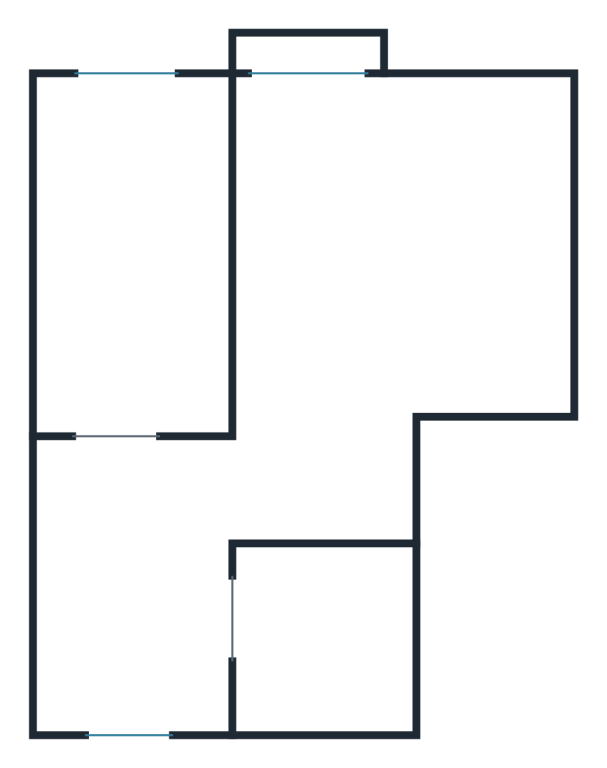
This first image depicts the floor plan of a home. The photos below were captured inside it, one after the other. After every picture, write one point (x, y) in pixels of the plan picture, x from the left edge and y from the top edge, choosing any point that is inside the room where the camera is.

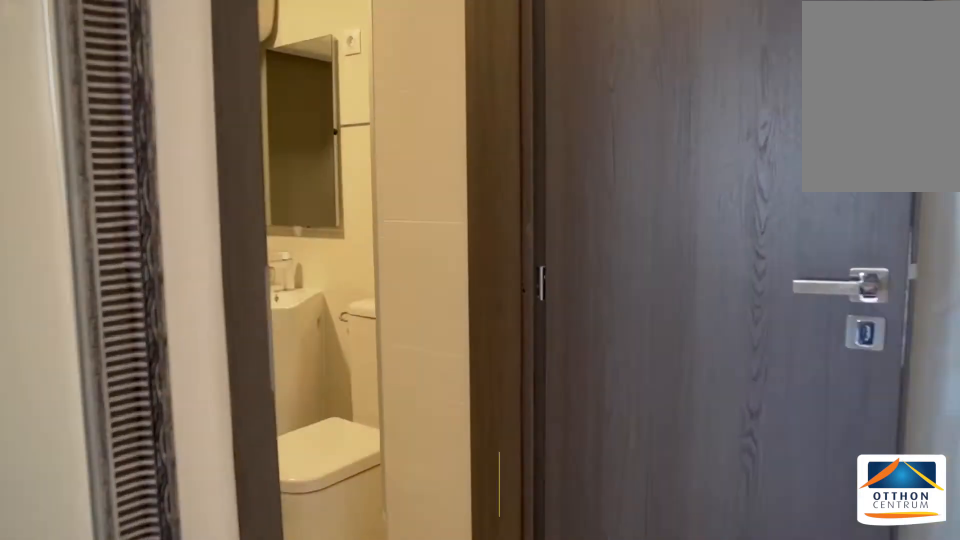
(132, 584)
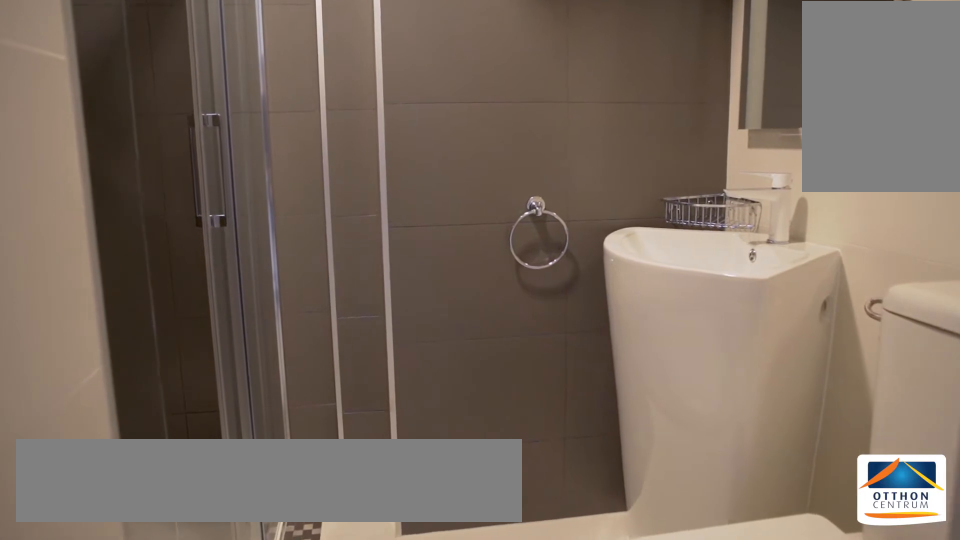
(325, 636)
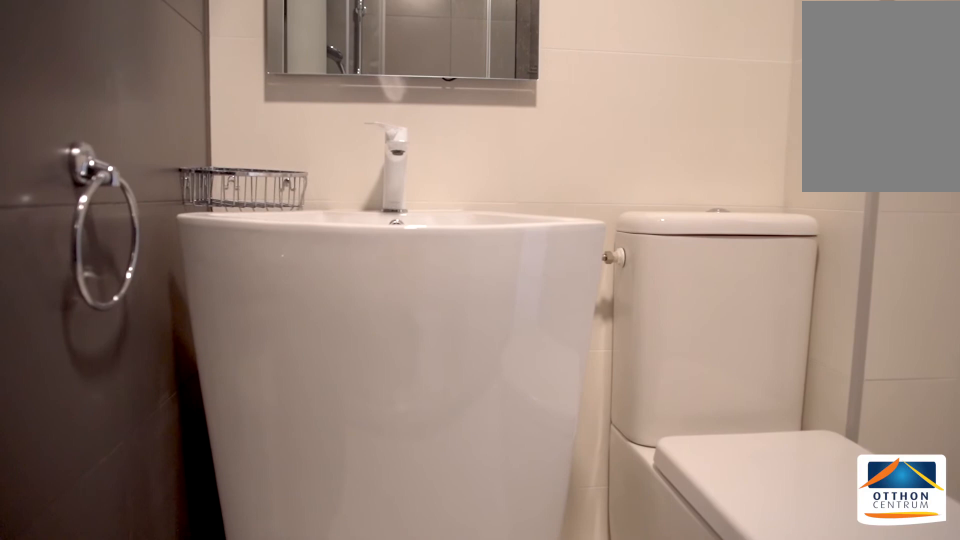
(324, 636)
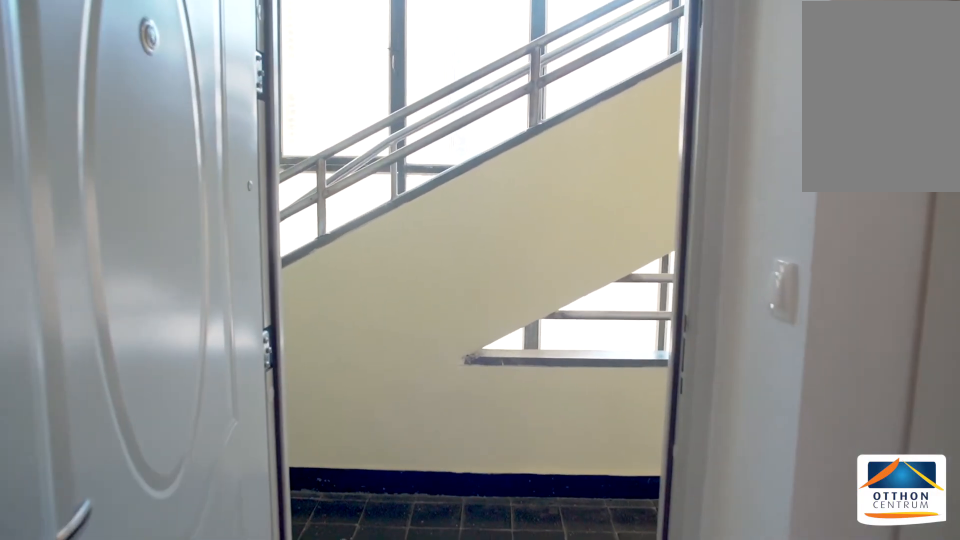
(125, 608)
